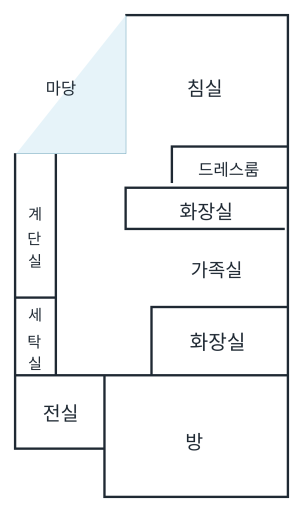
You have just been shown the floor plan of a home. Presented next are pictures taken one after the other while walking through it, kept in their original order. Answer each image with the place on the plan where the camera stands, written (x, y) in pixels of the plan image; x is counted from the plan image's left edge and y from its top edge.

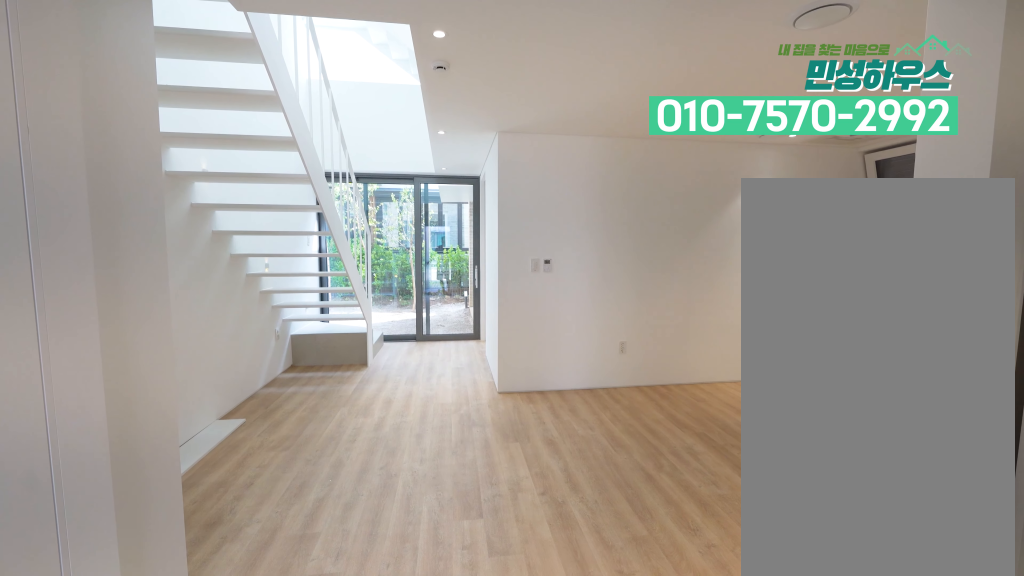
(81, 358)
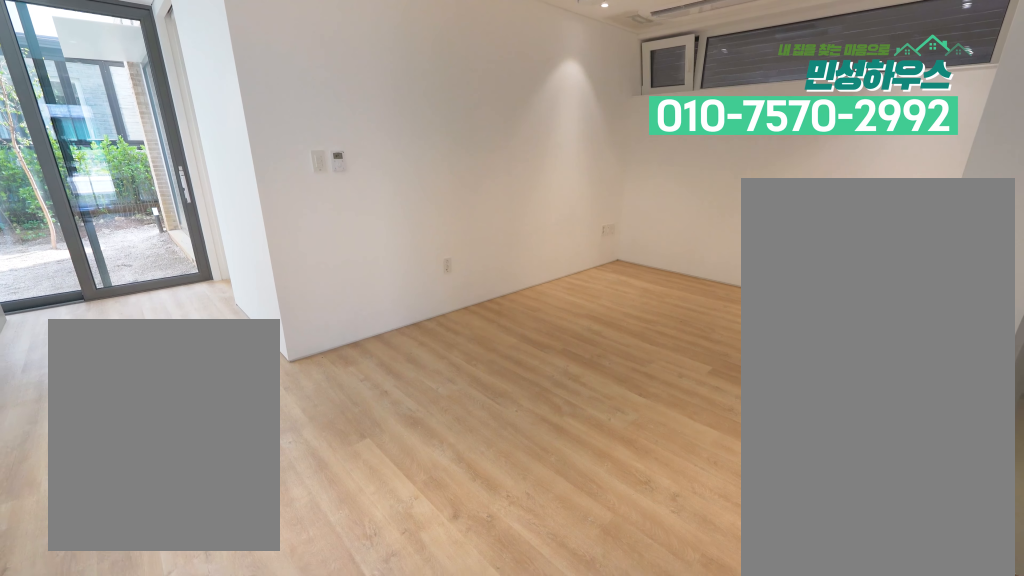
(81, 342)
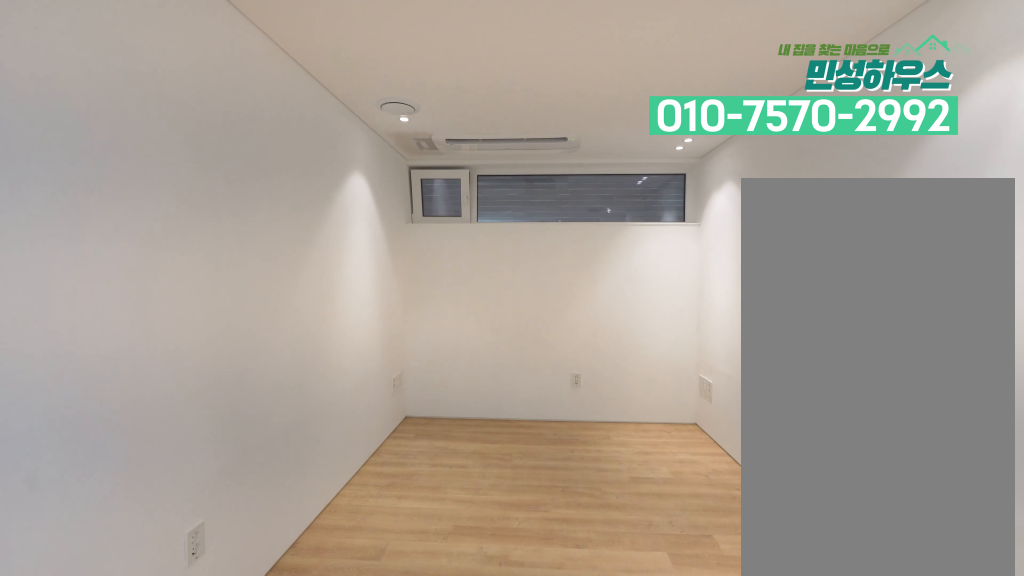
(109, 291)
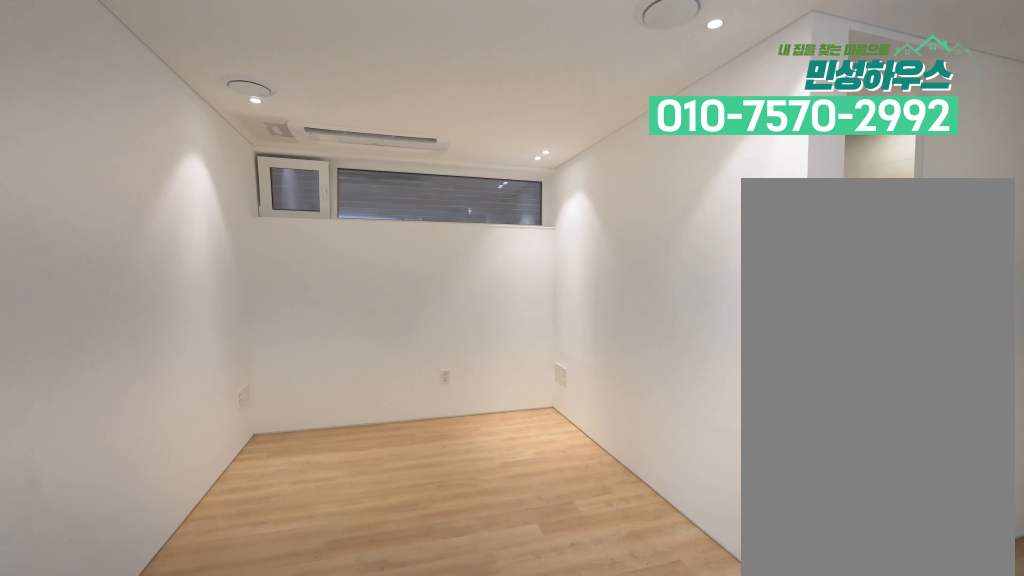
(109, 287)
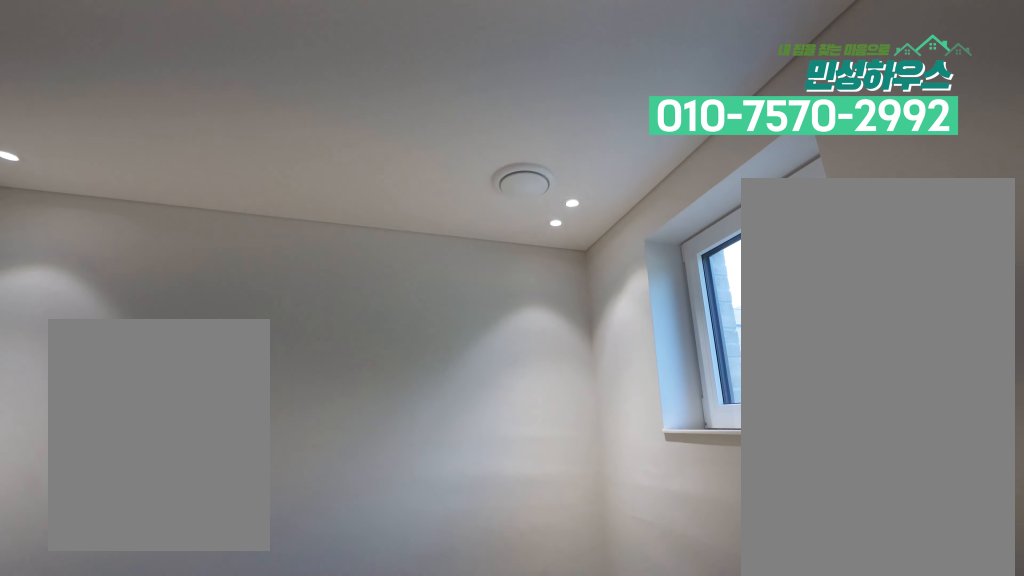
(203, 482)
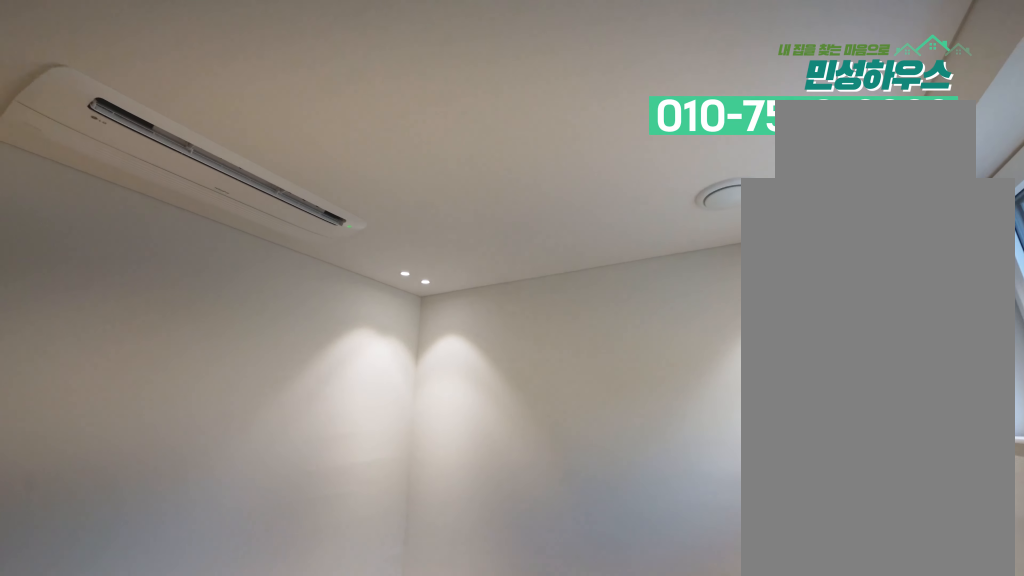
(183, 482)
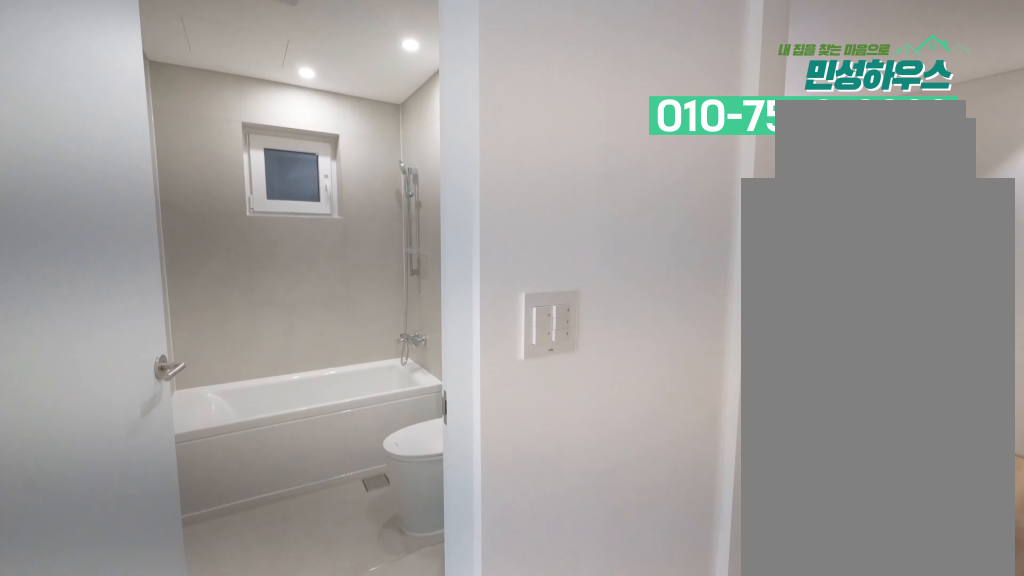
(130, 353)
